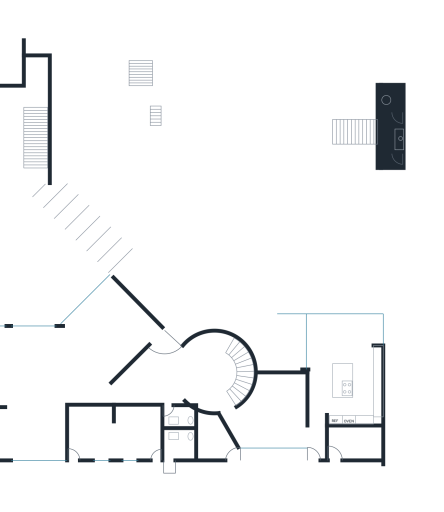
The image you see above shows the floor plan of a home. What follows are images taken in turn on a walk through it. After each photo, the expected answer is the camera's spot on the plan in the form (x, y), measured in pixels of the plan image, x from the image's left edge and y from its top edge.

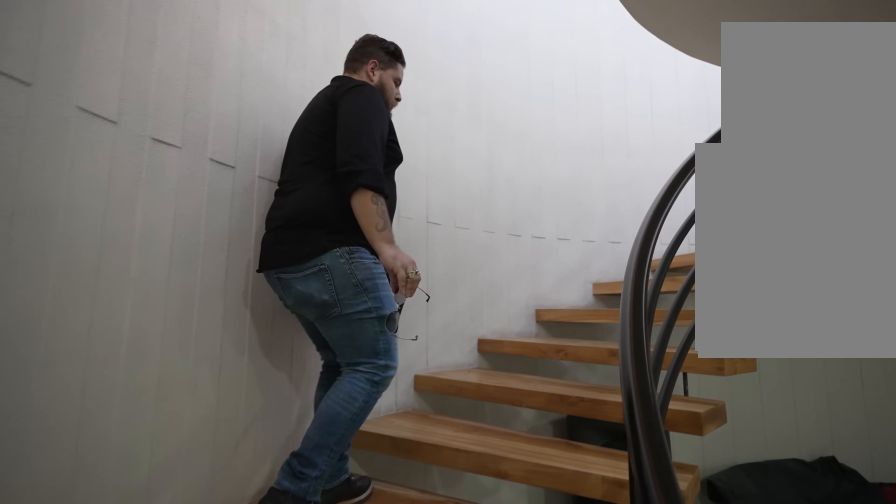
(239, 392)
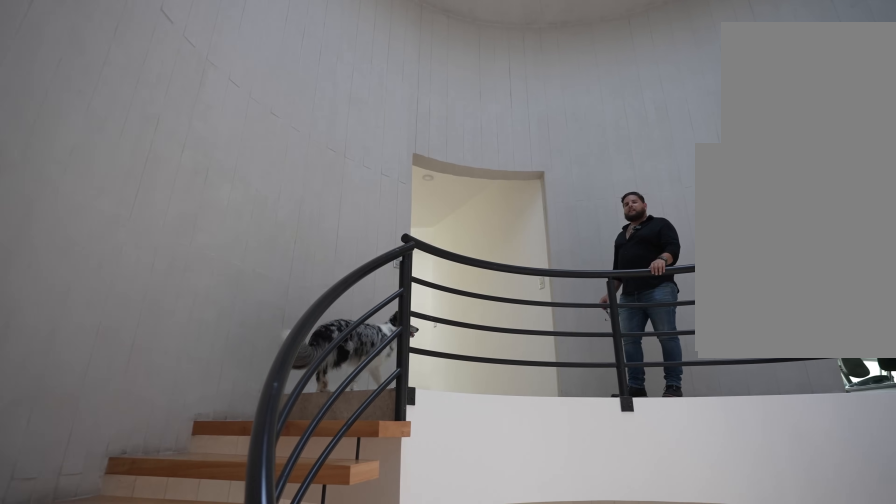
(210, 346)
